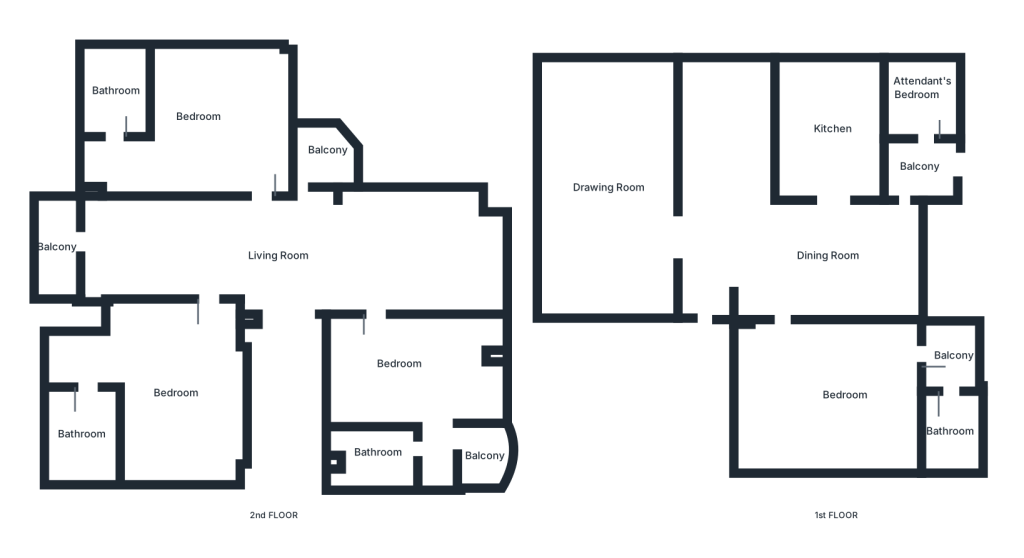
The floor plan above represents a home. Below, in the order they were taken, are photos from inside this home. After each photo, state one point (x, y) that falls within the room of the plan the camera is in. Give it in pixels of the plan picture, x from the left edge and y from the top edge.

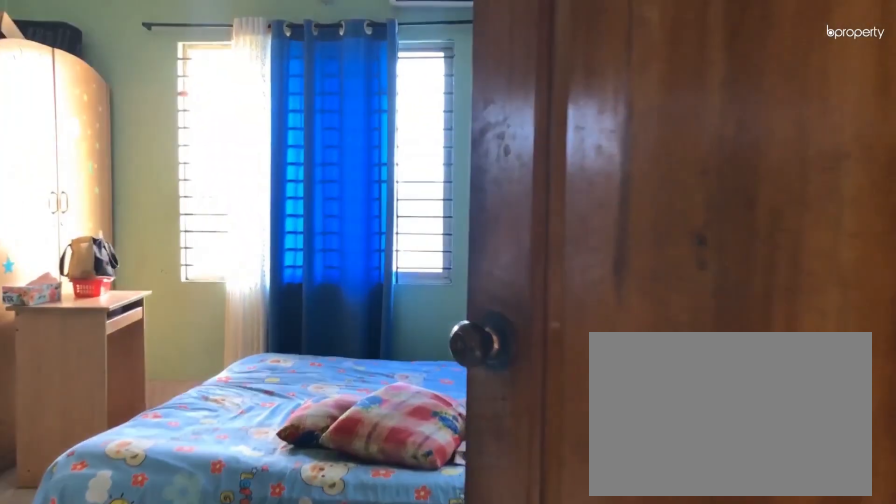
(227, 146)
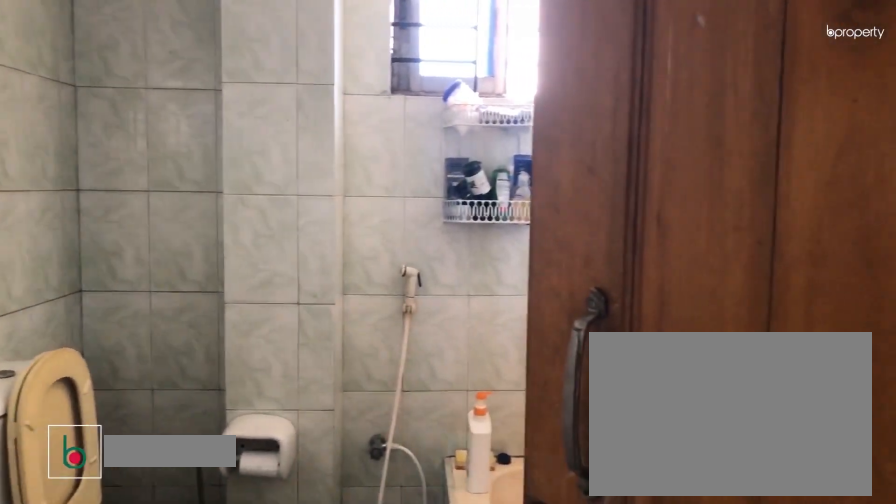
(113, 94)
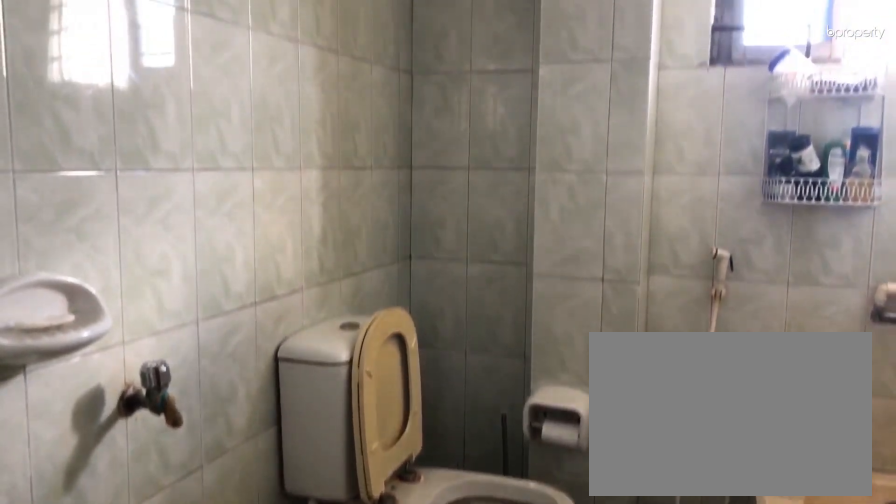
(113, 92)
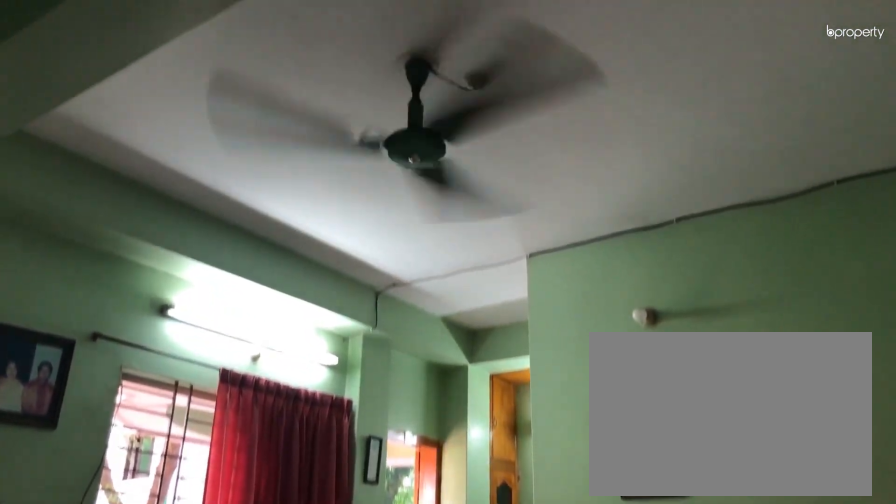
(404, 367)
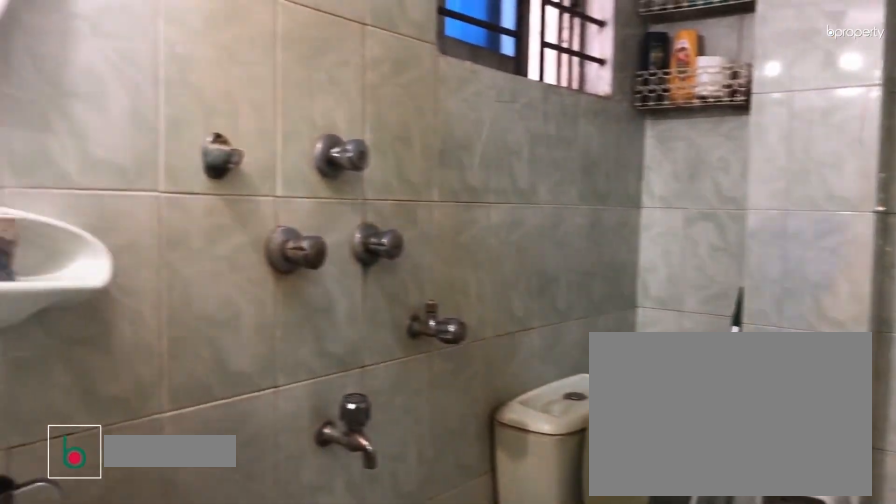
(369, 462)
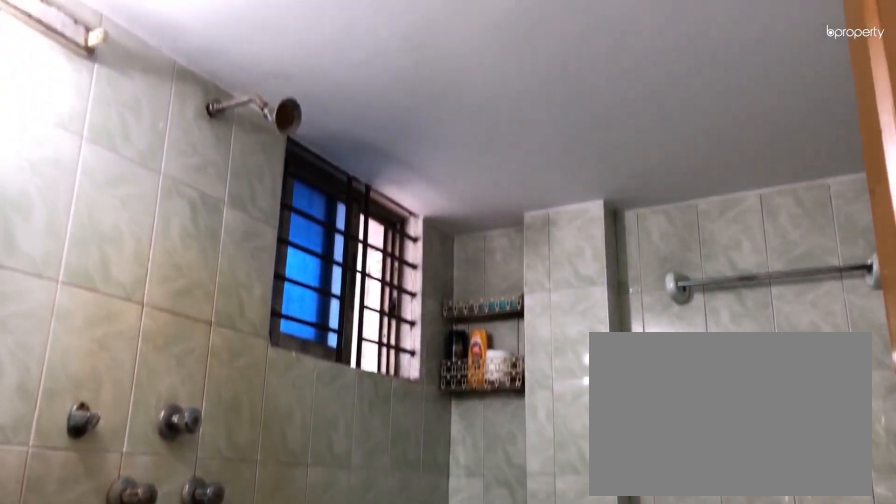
(369, 462)
